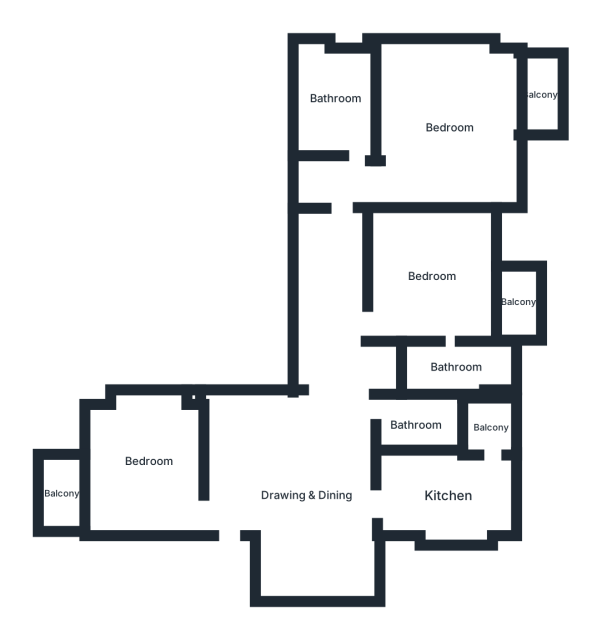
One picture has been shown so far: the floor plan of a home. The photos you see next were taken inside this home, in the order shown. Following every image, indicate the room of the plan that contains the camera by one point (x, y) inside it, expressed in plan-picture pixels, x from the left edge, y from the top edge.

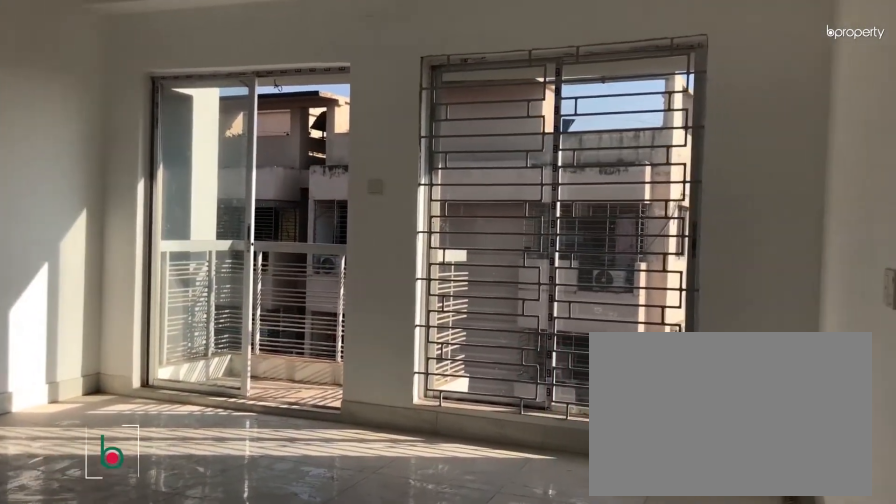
(446, 126)
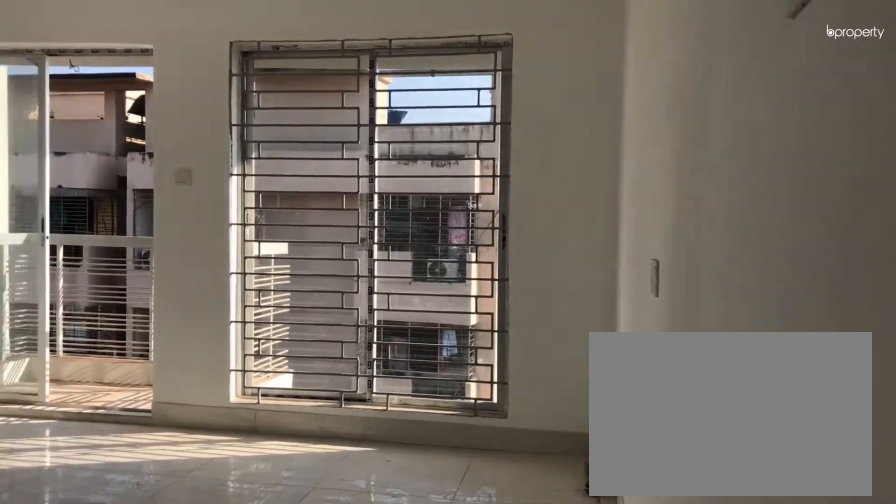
(446, 126)
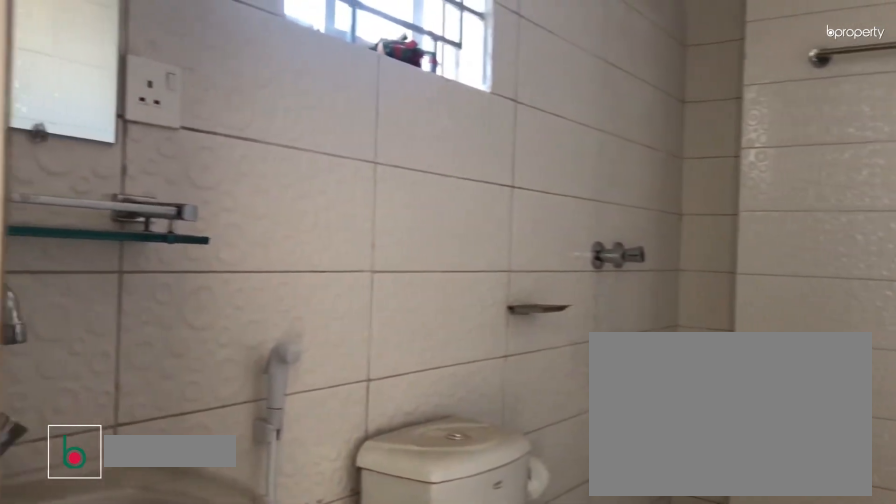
(337, 101)
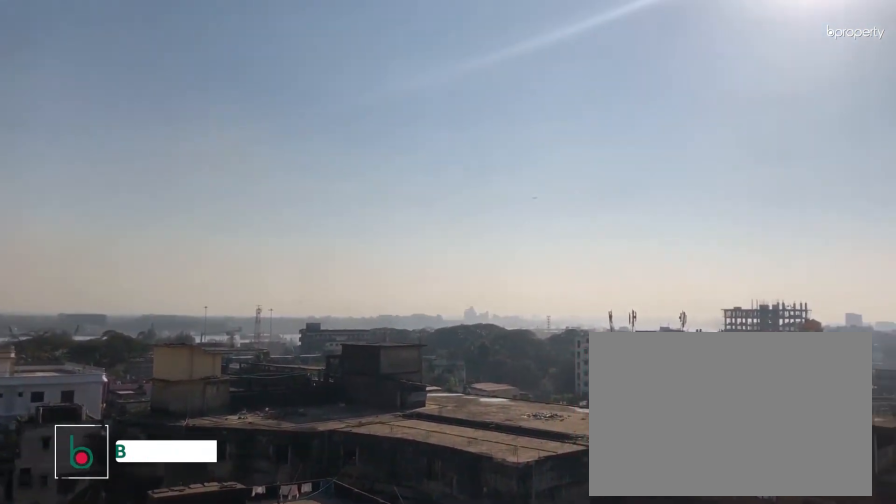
(539, 91)
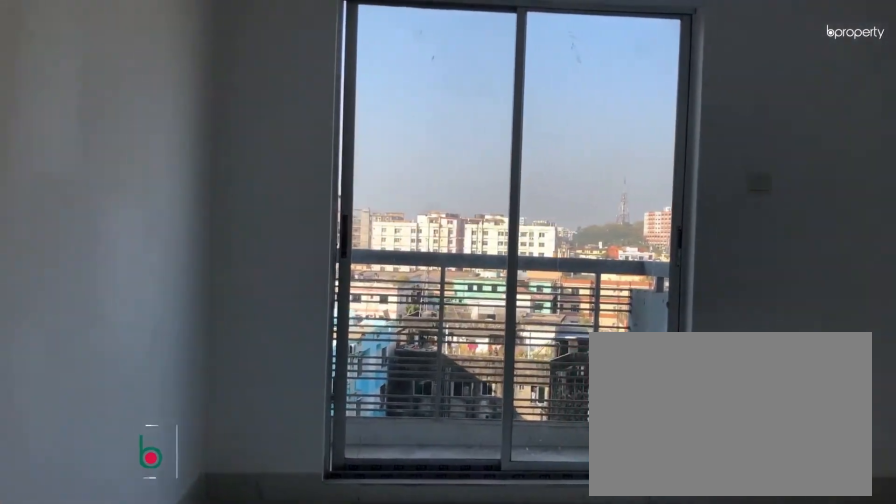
(149, 460)
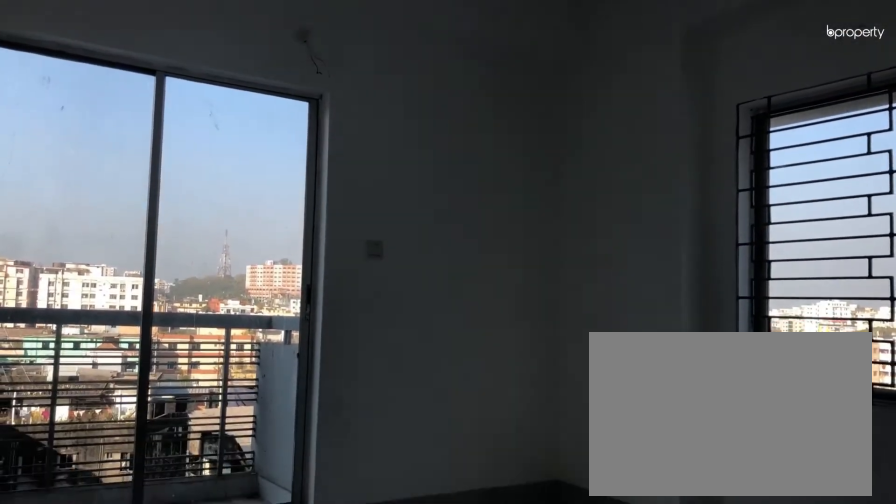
(147, 458)
